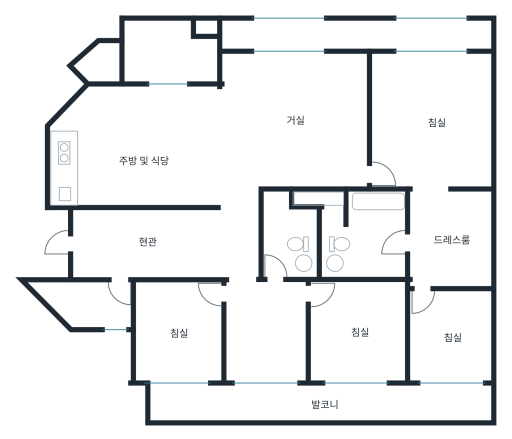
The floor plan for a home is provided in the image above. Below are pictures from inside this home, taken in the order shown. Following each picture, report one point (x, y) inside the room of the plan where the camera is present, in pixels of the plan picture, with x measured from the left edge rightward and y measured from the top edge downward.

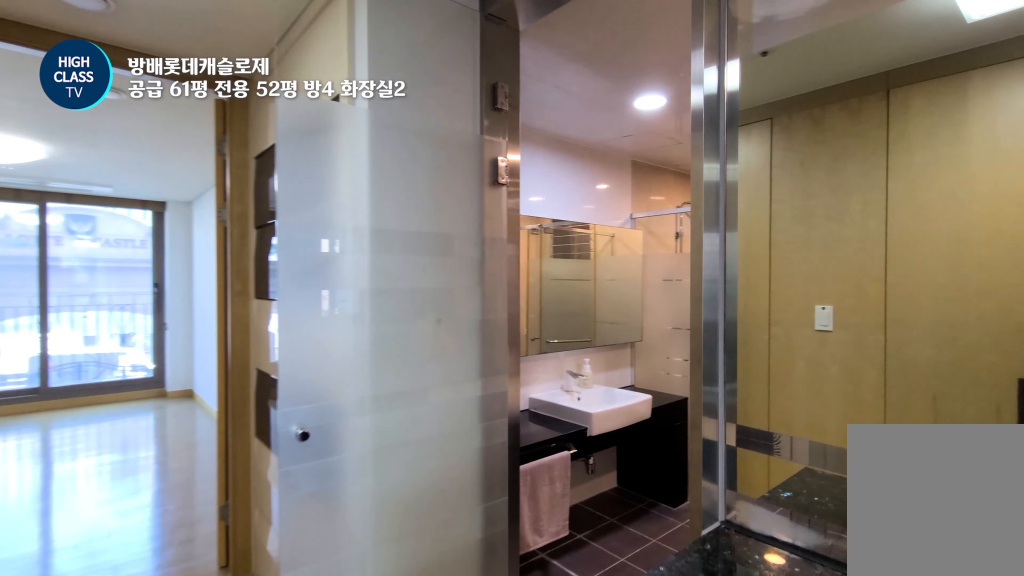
(448, 238)
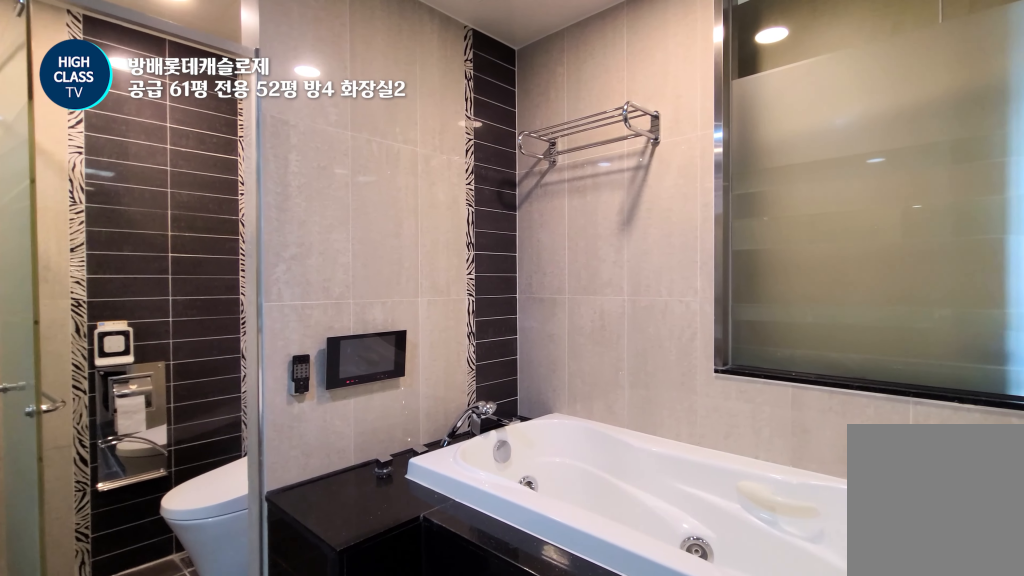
(362, 234)
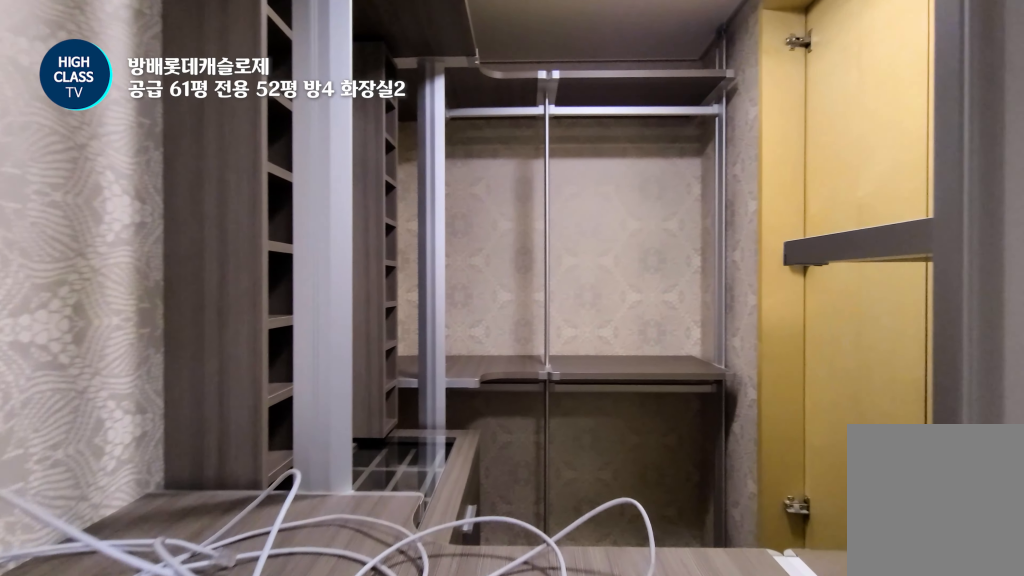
(449, 236)
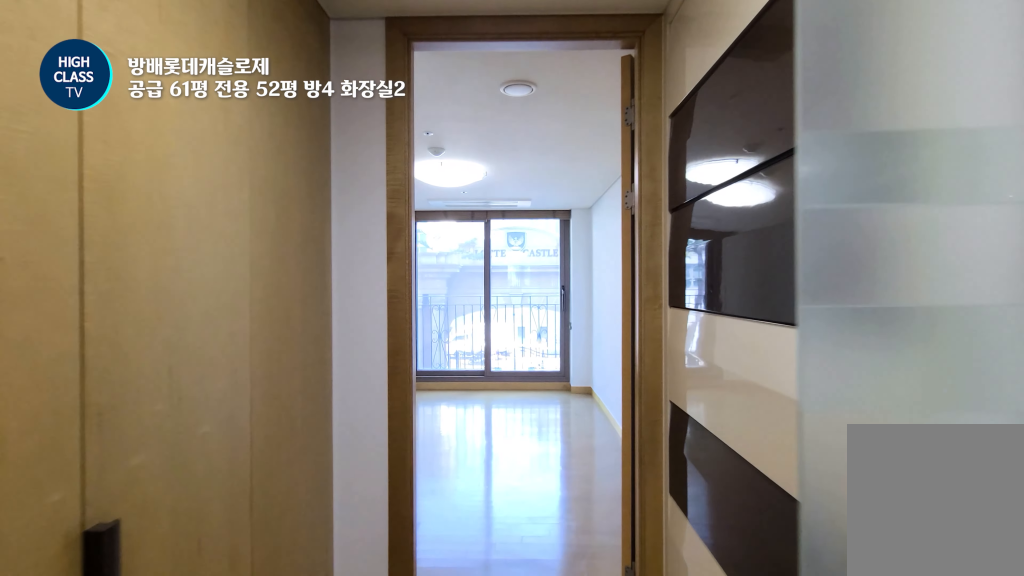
(449, 236)
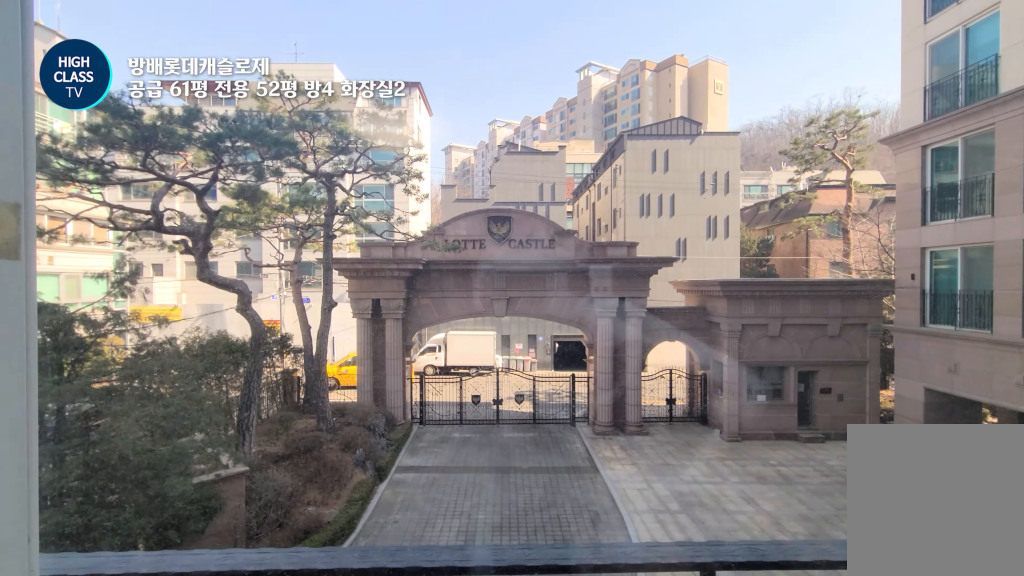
(452, 353)
